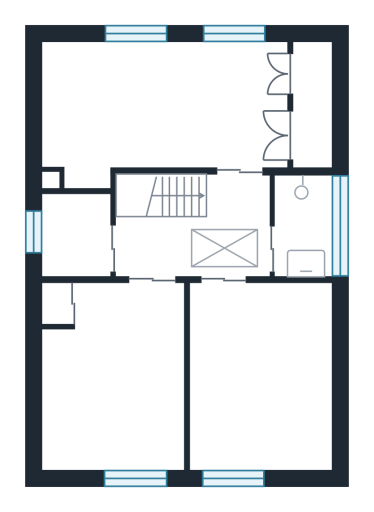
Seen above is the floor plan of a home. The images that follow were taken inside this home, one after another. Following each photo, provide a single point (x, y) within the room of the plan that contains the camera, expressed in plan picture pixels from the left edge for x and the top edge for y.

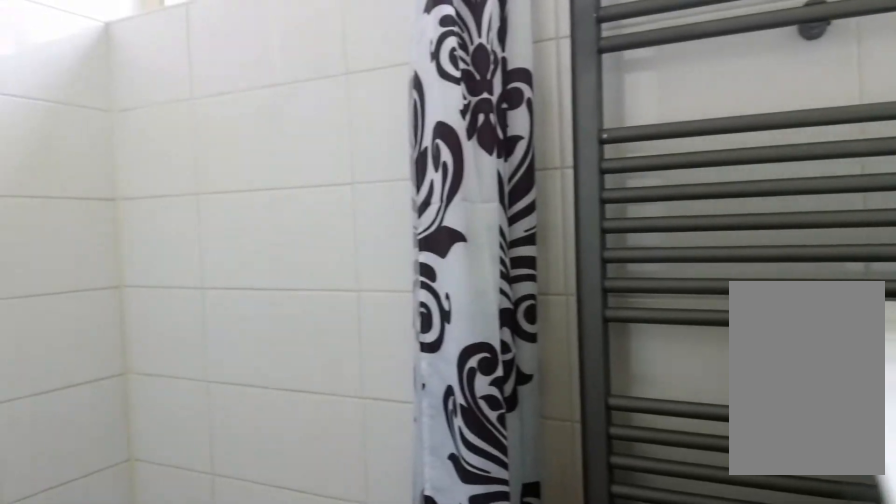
(301, 219)
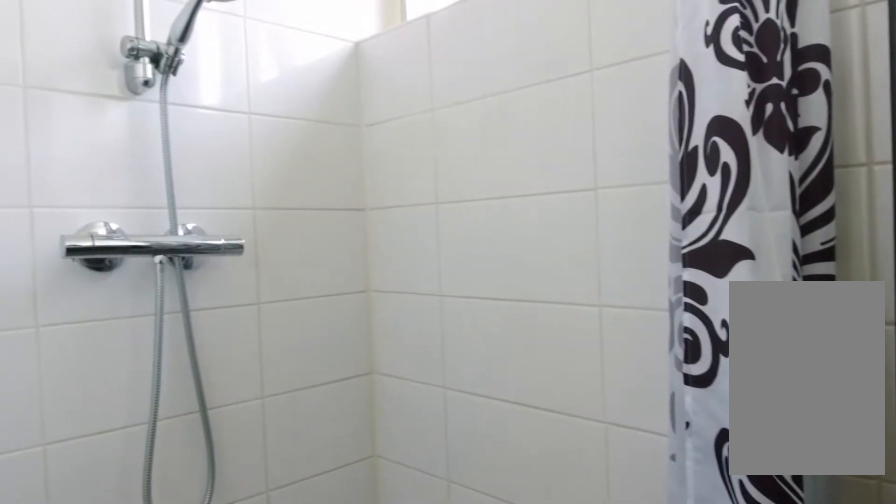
(301, 219)
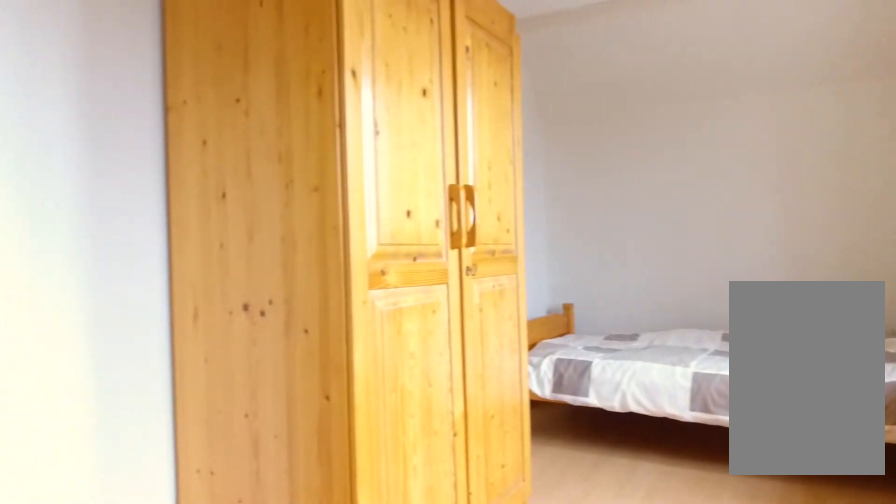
(160, 109)
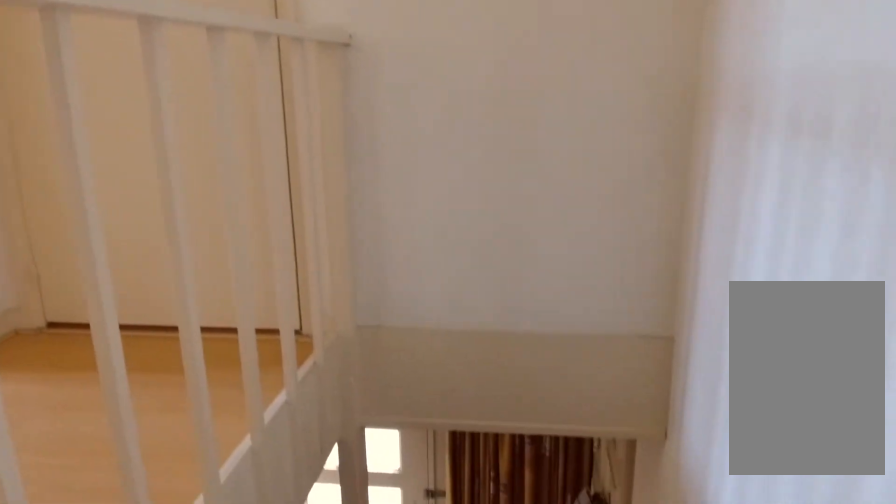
(193, 227)
